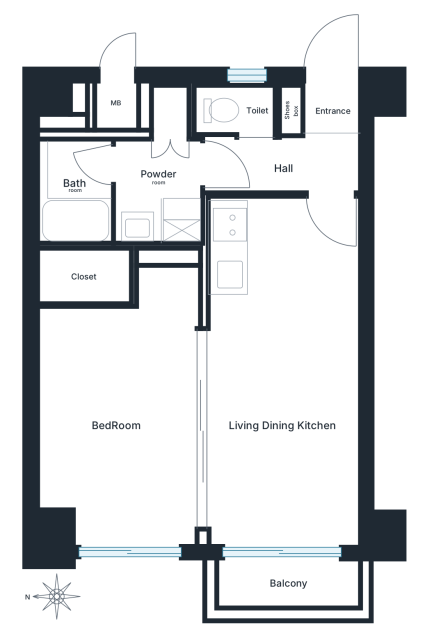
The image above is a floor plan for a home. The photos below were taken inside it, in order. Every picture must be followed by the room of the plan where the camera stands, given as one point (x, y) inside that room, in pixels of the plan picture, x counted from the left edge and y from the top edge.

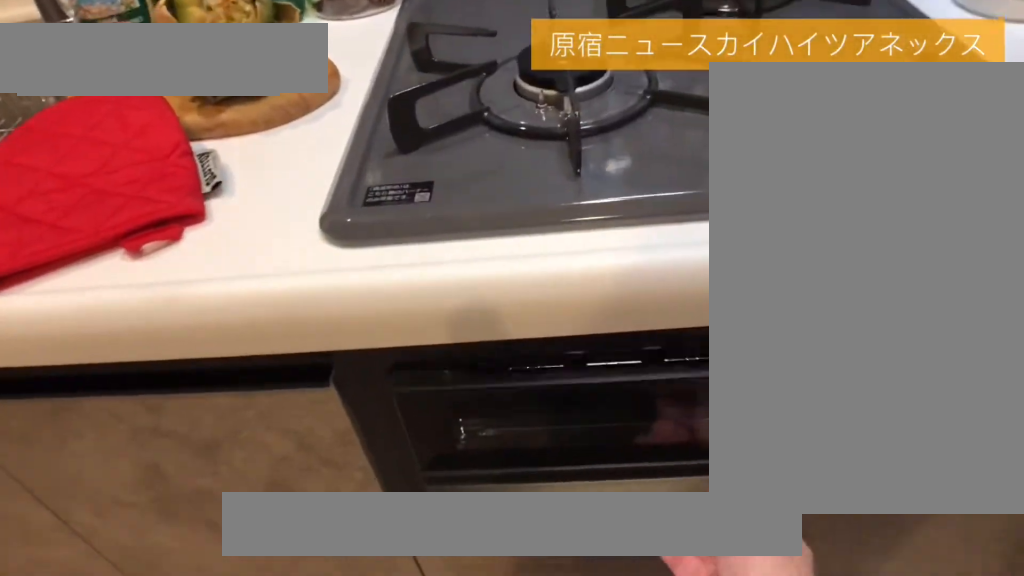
(286, 253)
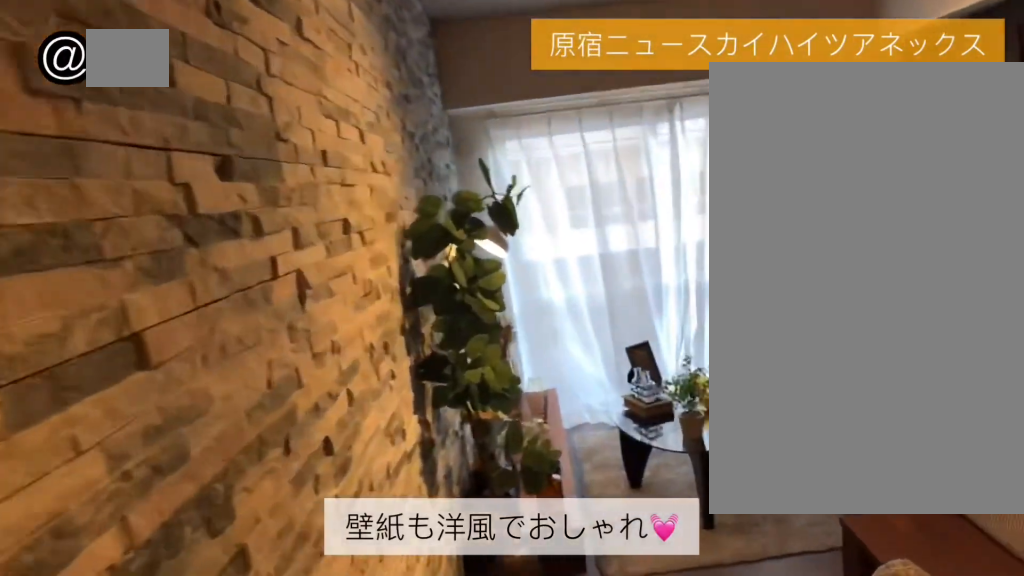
(287, 427)
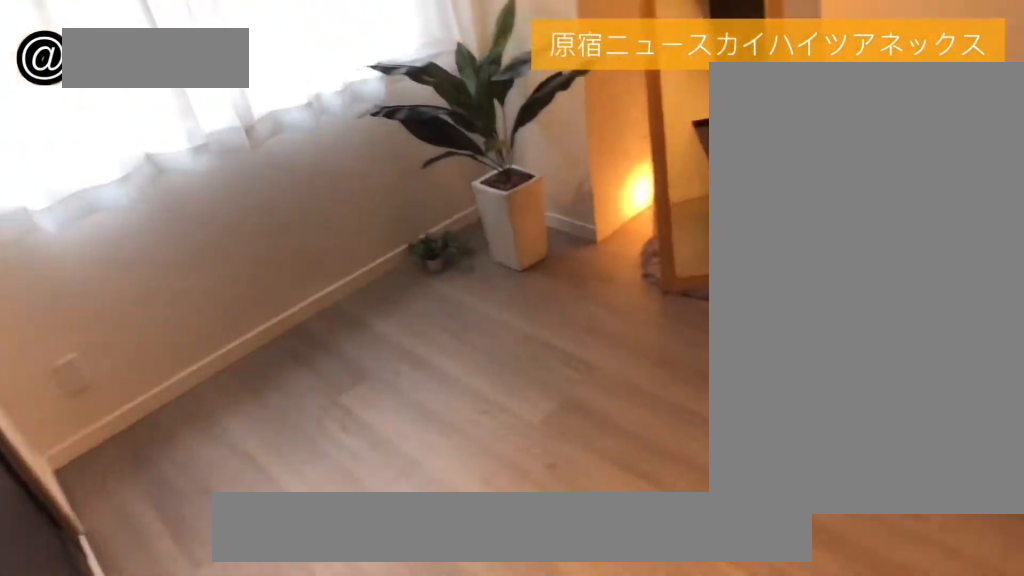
(121, 425)
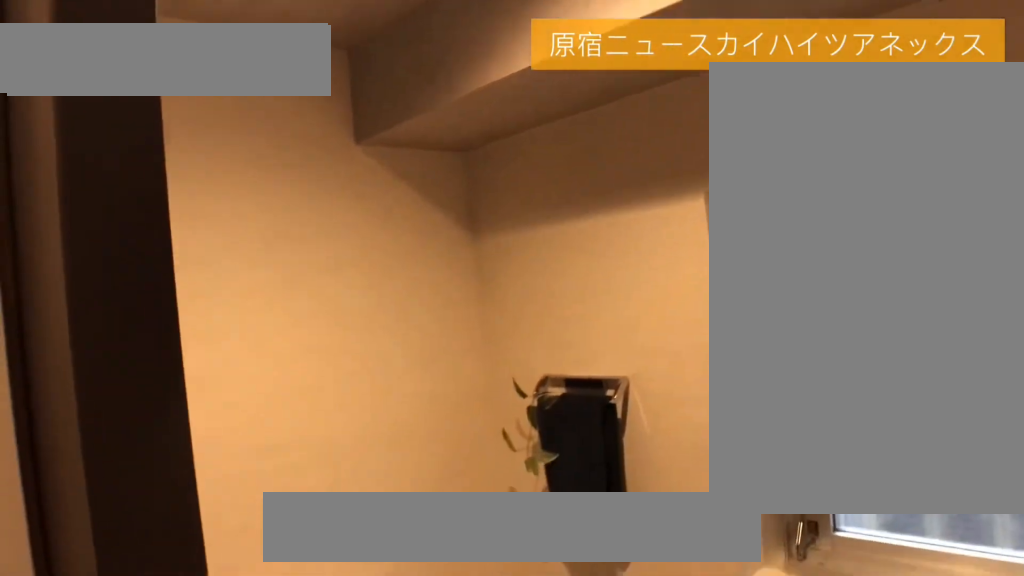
(231, 126)
